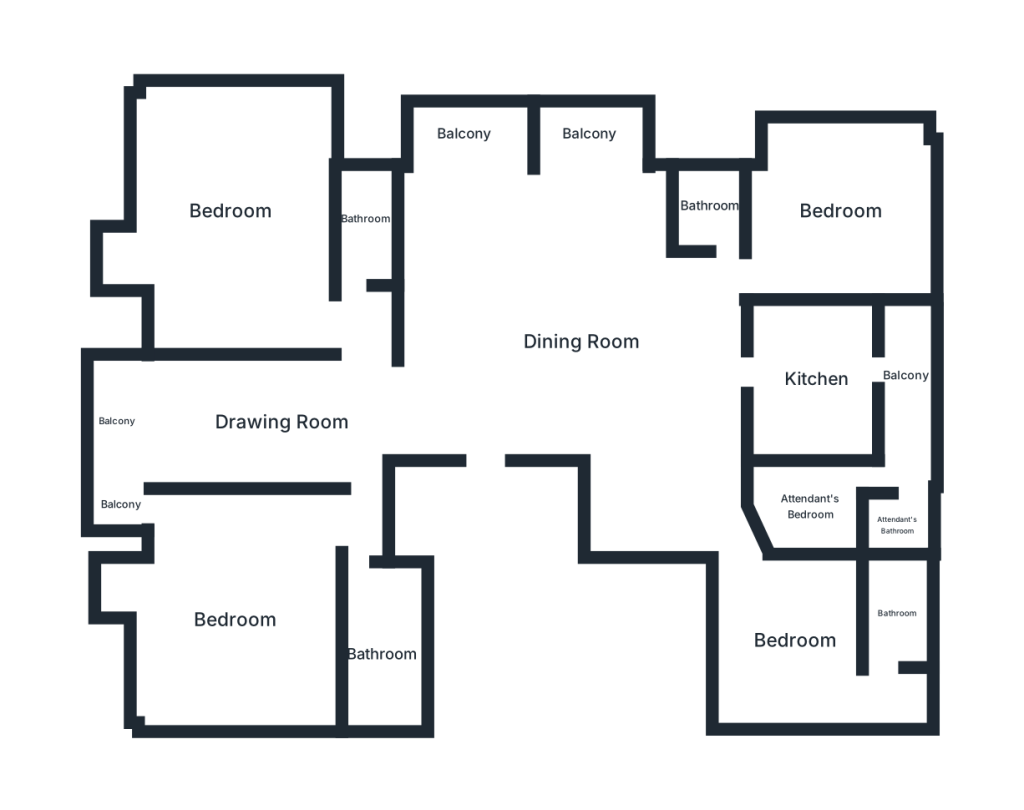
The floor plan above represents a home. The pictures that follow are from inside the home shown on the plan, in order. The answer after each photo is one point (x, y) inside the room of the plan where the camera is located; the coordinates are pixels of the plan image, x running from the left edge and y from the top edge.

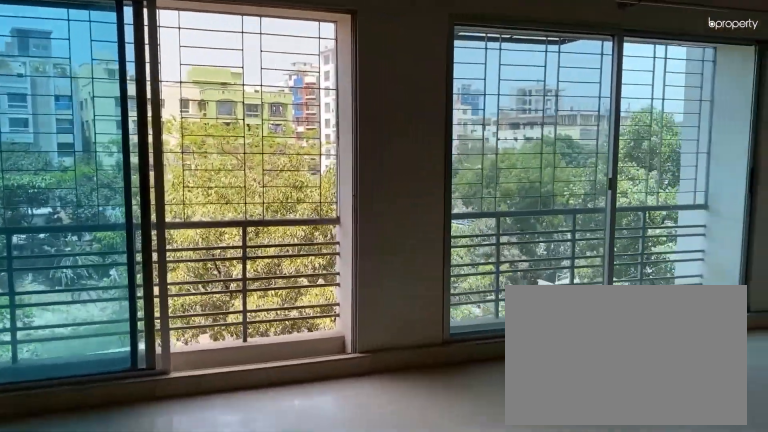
(582, 341)
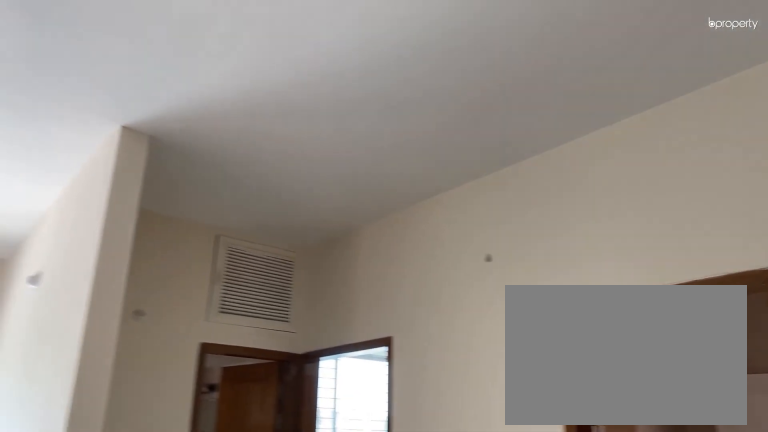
(582, 341)
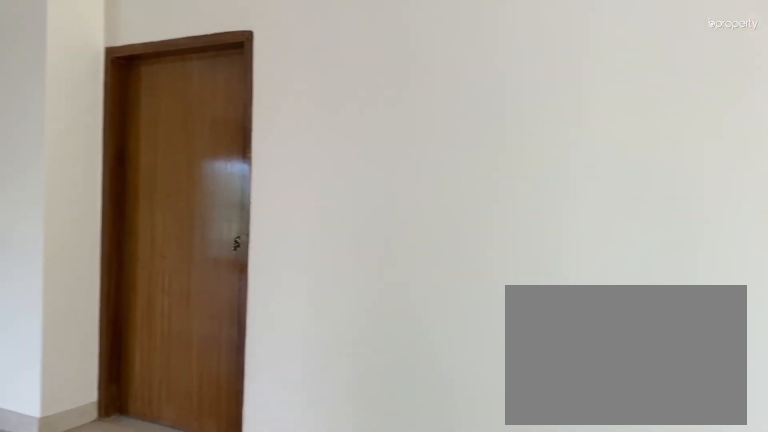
(278, 420)
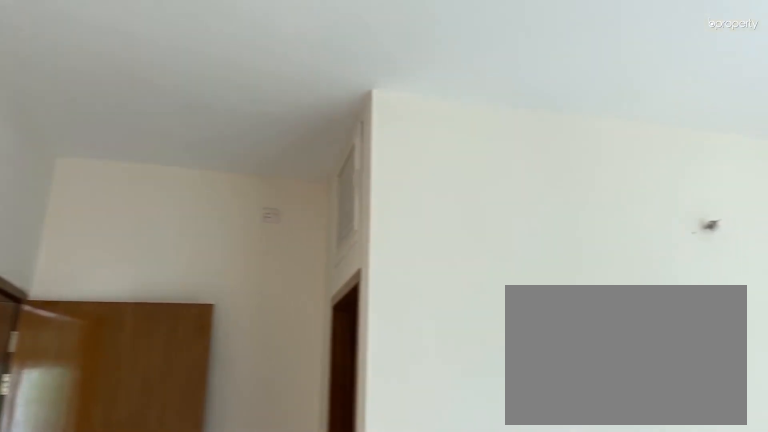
(235, 616)
